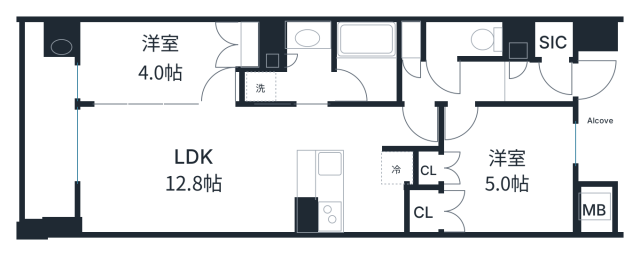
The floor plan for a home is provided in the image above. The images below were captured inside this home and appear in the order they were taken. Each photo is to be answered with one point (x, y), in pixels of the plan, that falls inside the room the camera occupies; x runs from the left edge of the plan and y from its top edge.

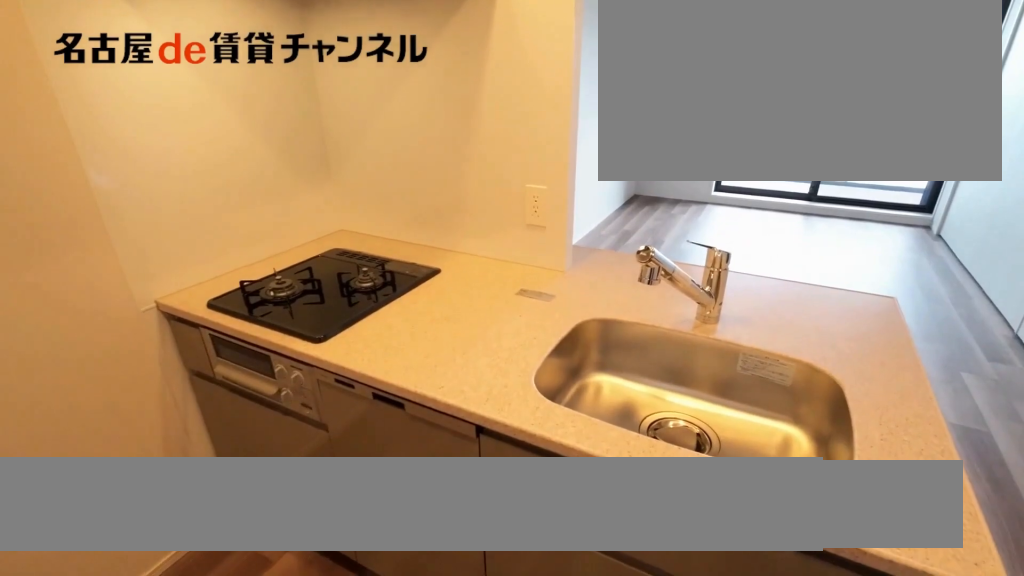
(347, 191)
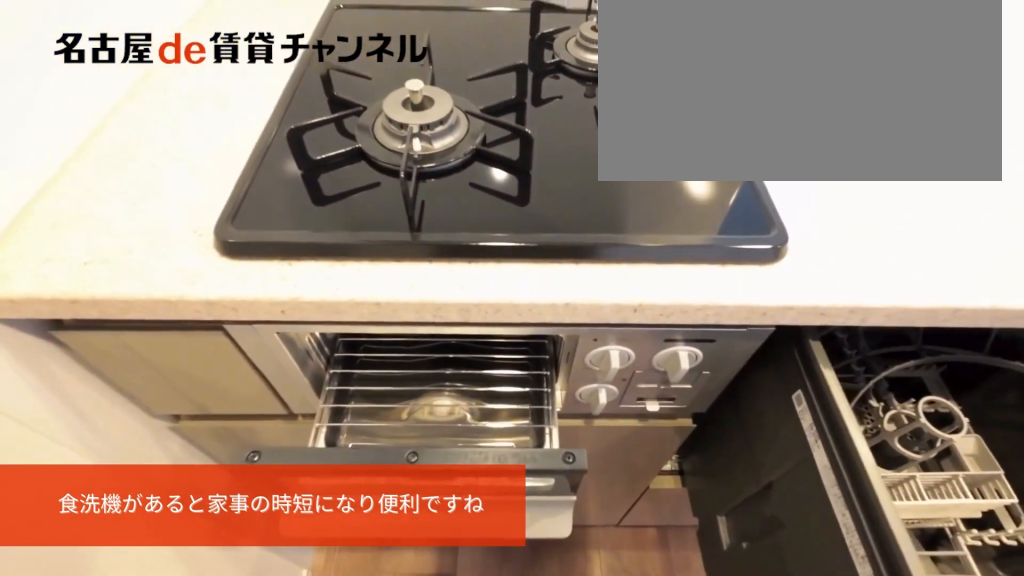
(347, 191)
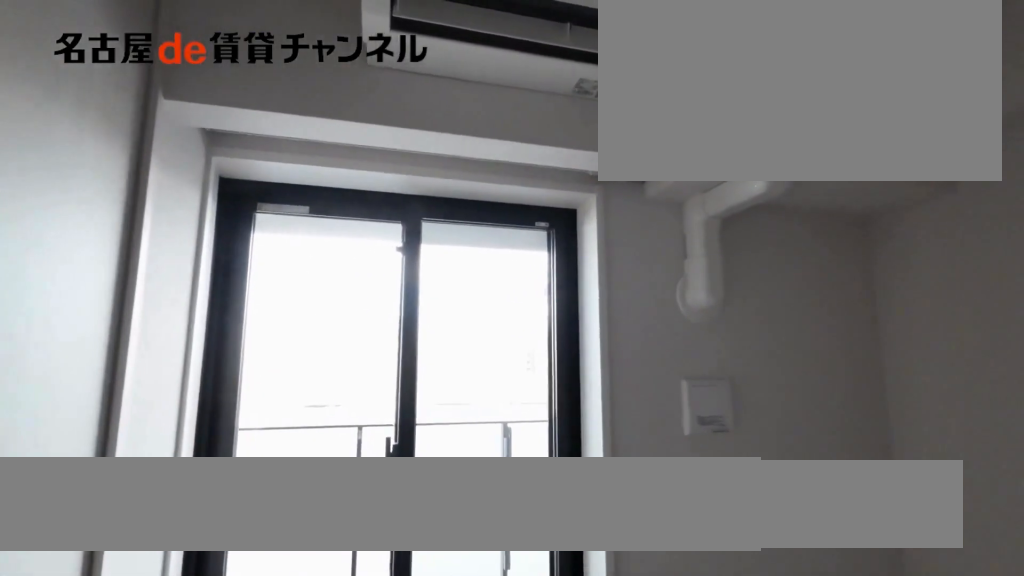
(157, 64)
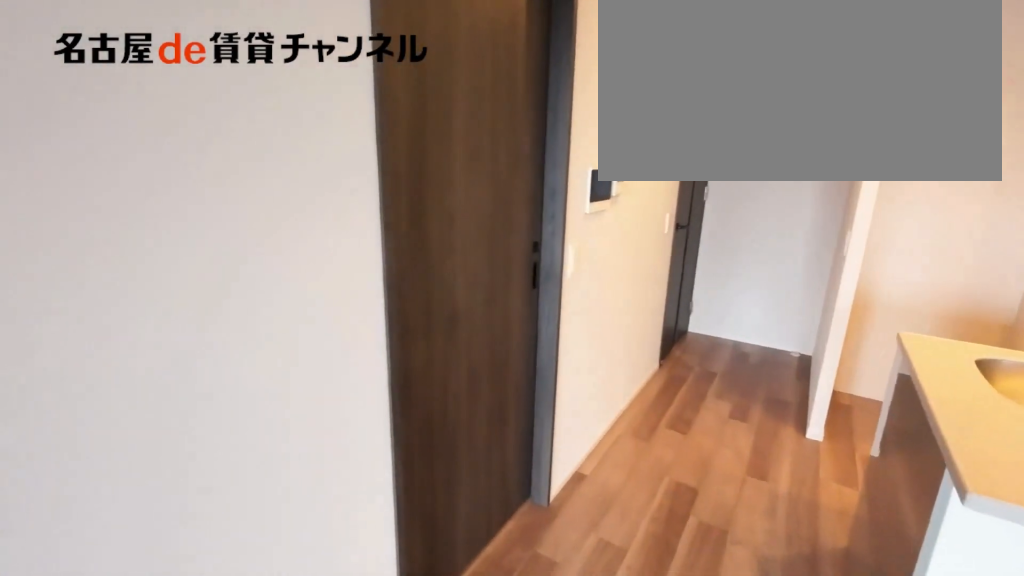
(184, 168)
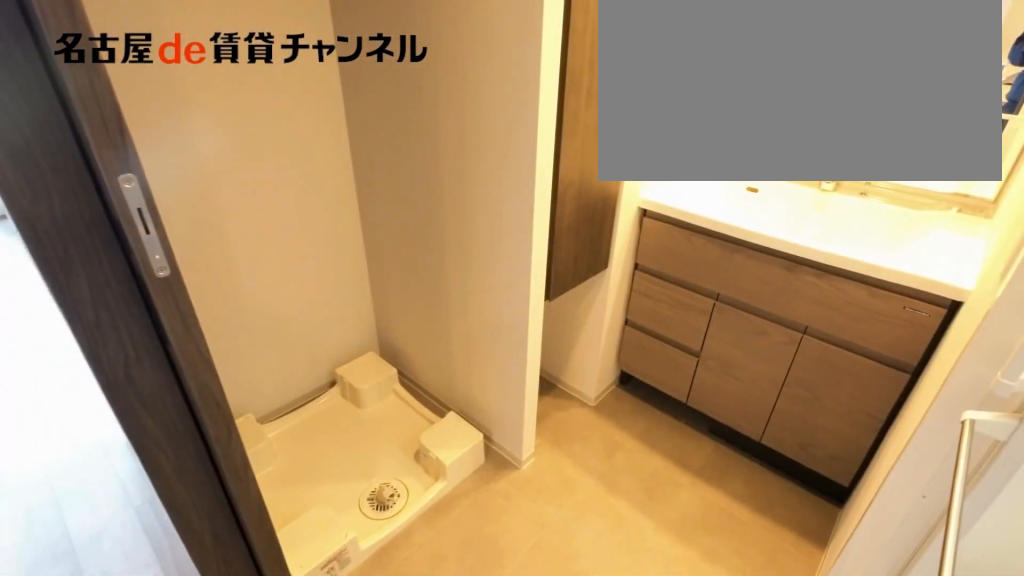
(290, 67)
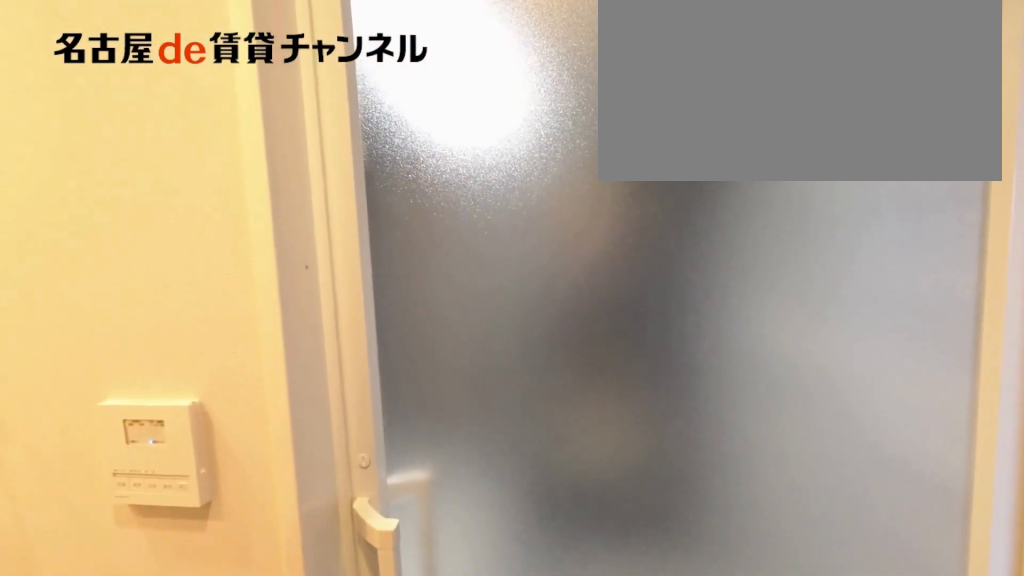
(290, 67)
